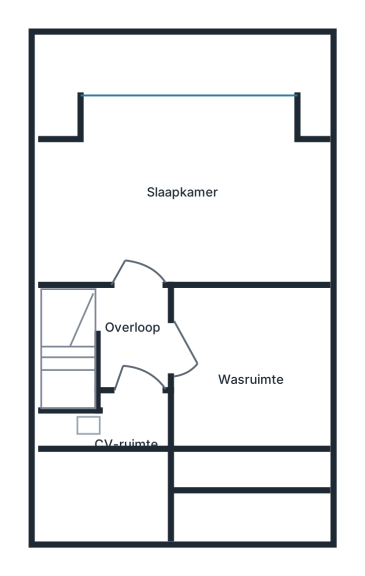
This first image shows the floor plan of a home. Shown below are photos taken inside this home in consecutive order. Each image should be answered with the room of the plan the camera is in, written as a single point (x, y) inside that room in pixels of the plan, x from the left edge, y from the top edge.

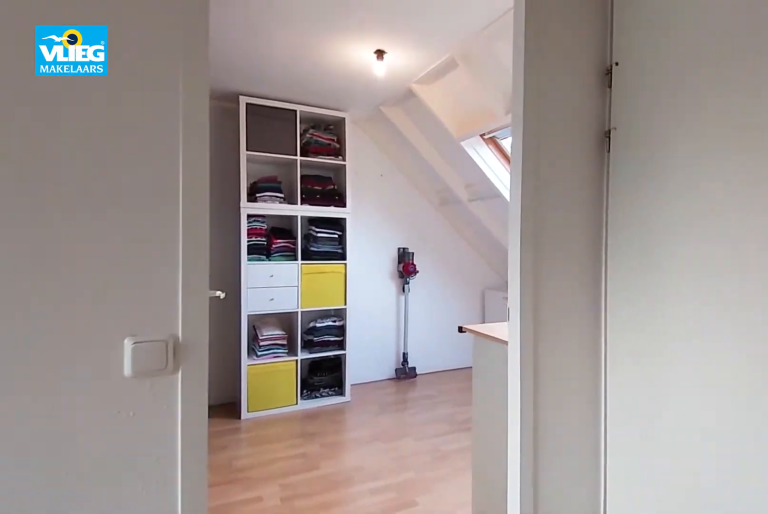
(132, 338)
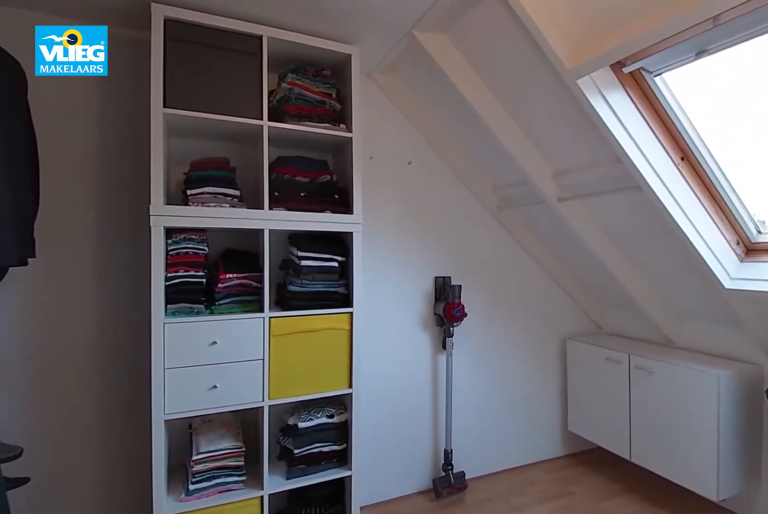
(248, 373)
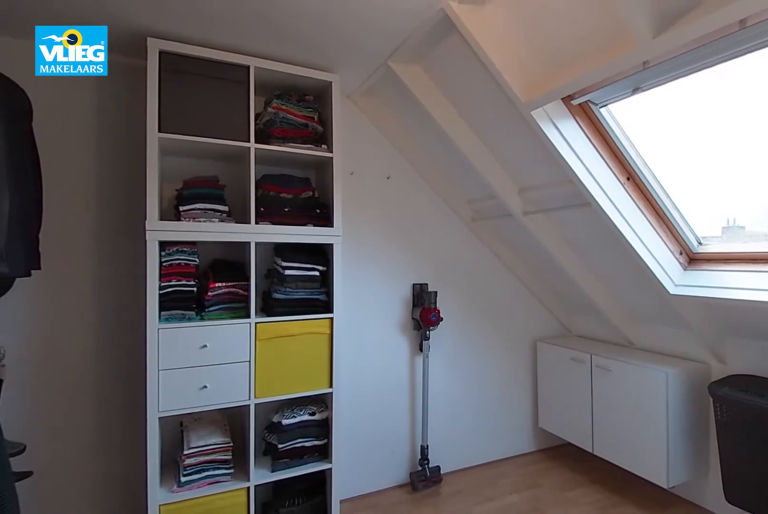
(248, 373)
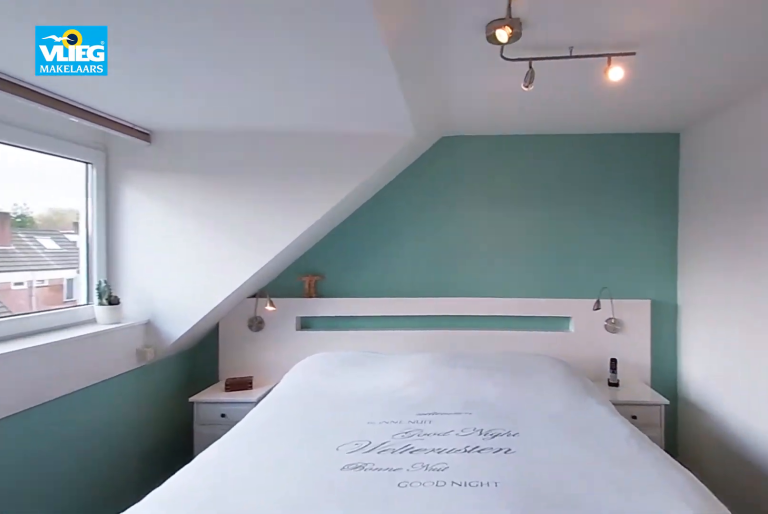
(108, 201)
